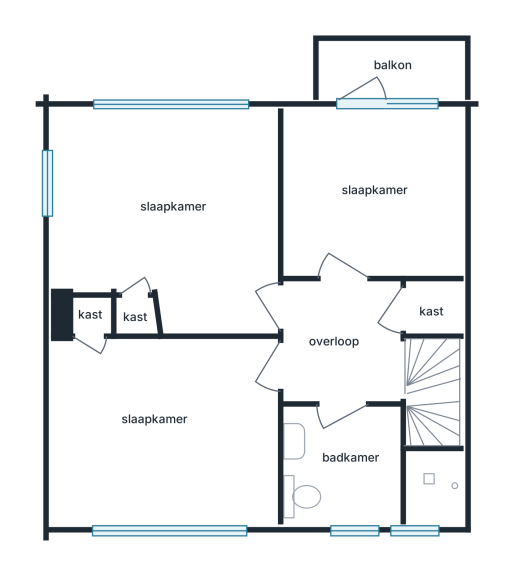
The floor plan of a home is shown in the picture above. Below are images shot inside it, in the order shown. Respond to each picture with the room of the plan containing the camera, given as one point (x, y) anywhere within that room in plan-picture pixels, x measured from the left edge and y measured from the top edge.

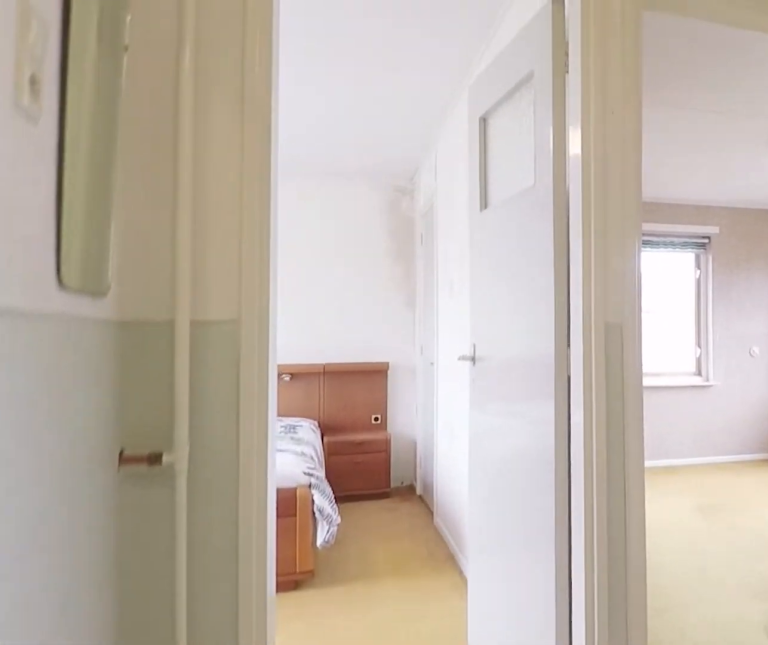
(344, 342)
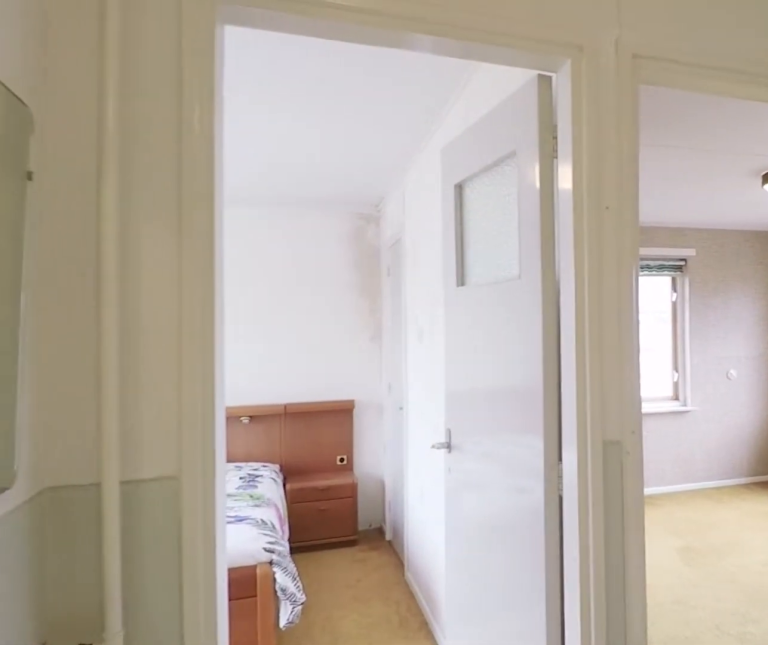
(344, 342)
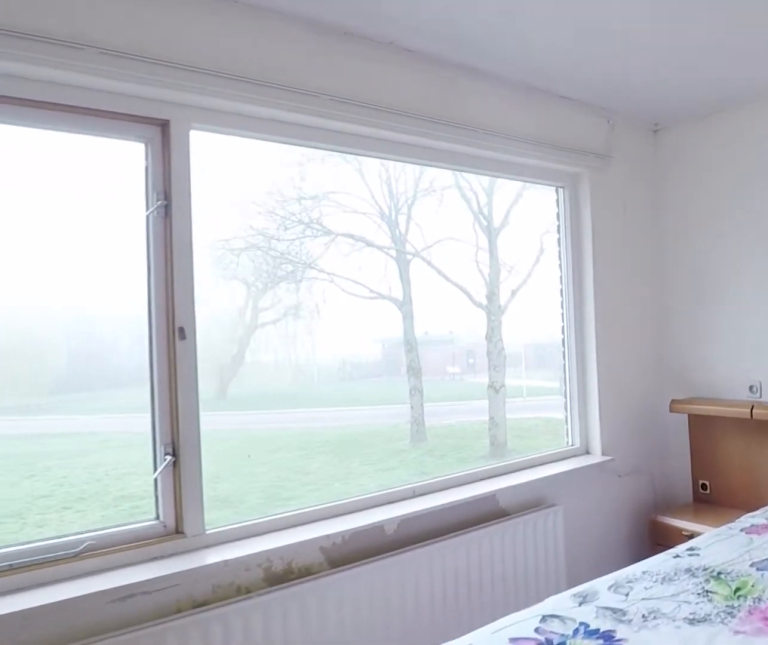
(255, 442)
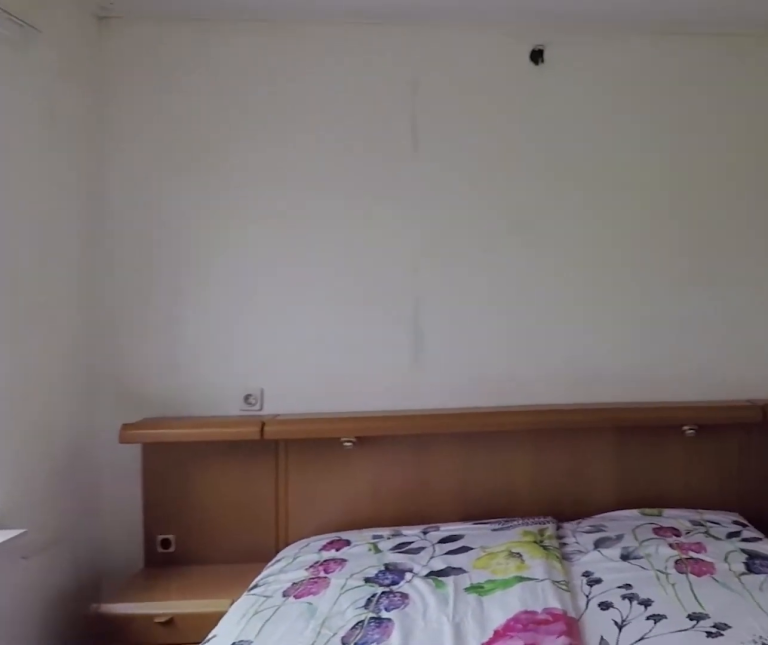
(255, 442)
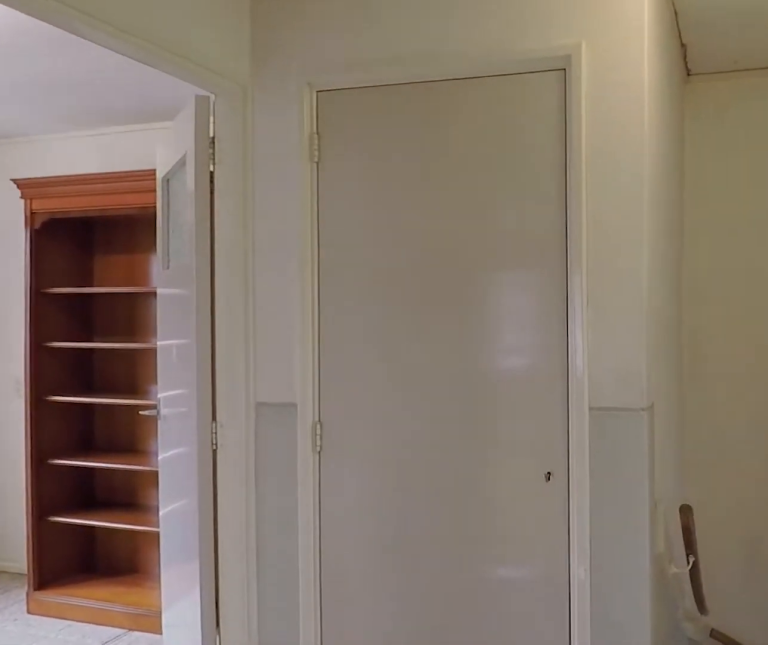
(344, 342)
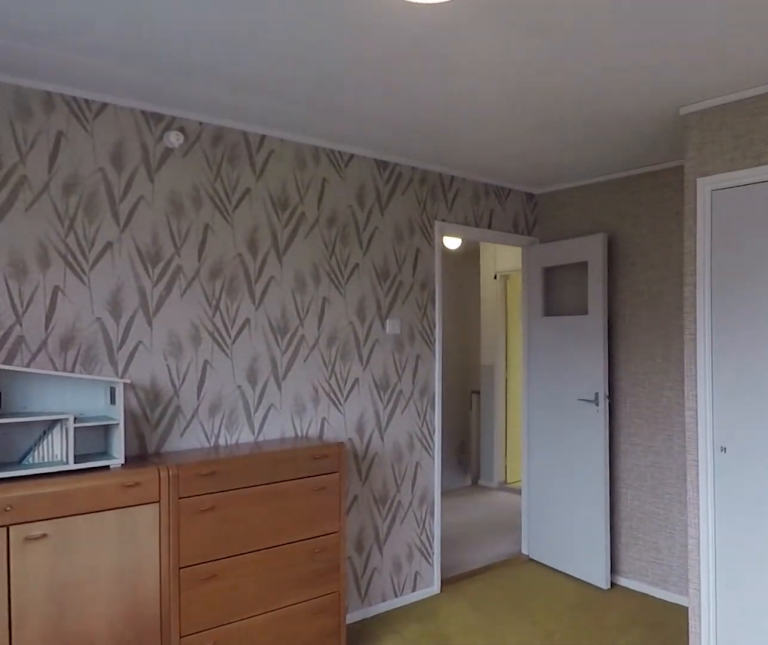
(263, 223)
